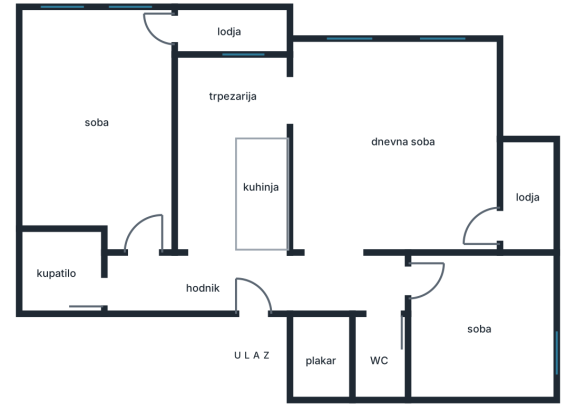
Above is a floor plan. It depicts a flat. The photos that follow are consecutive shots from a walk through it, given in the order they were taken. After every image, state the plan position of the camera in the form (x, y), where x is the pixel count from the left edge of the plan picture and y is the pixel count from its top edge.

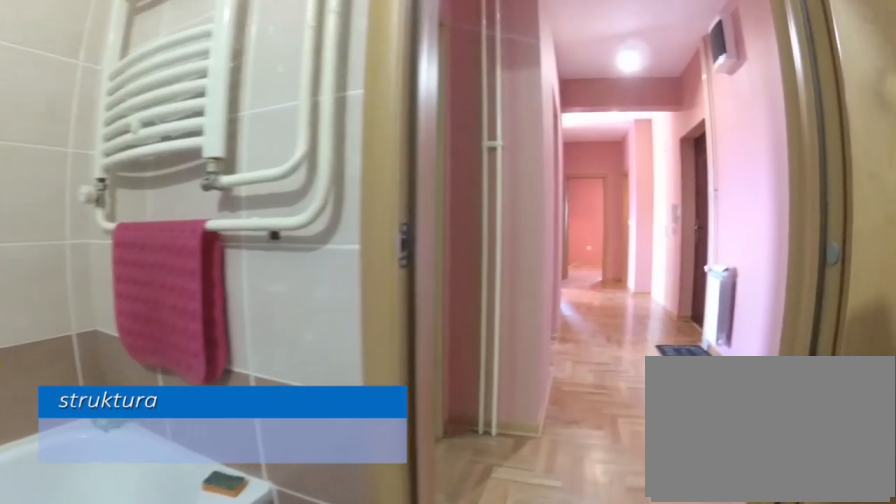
(28, 286)
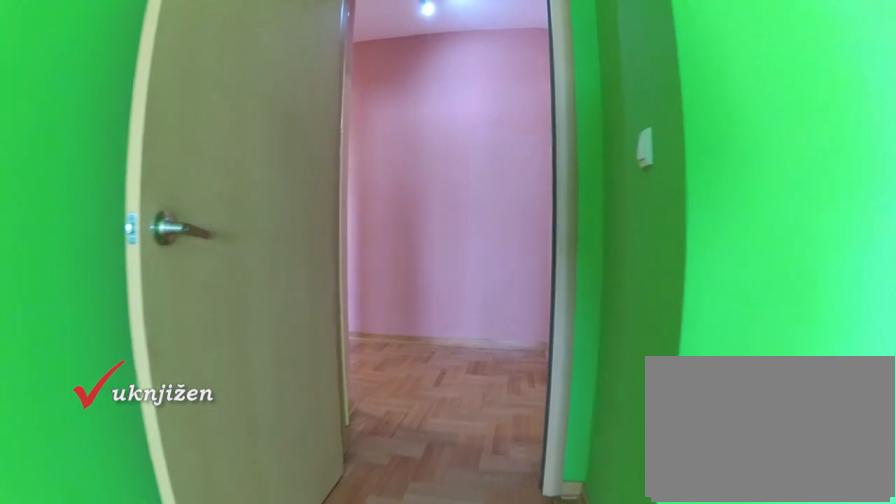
(137, 198)
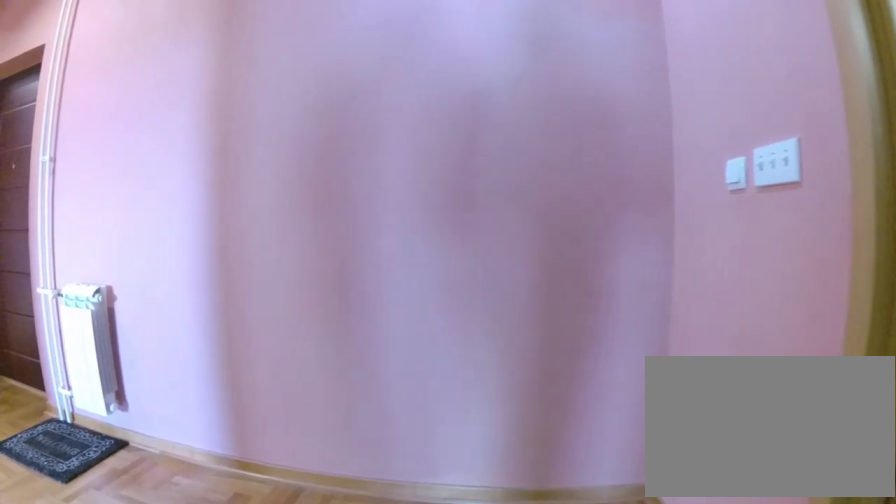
(141, 252)
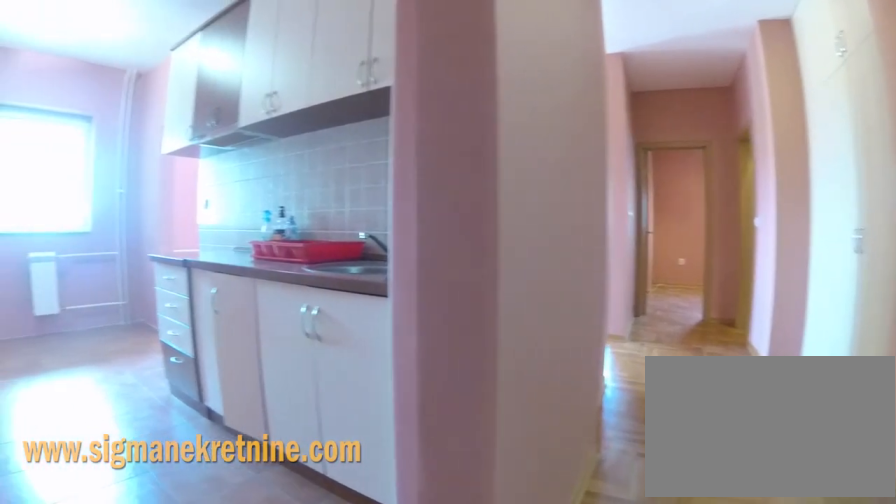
(200, 286)
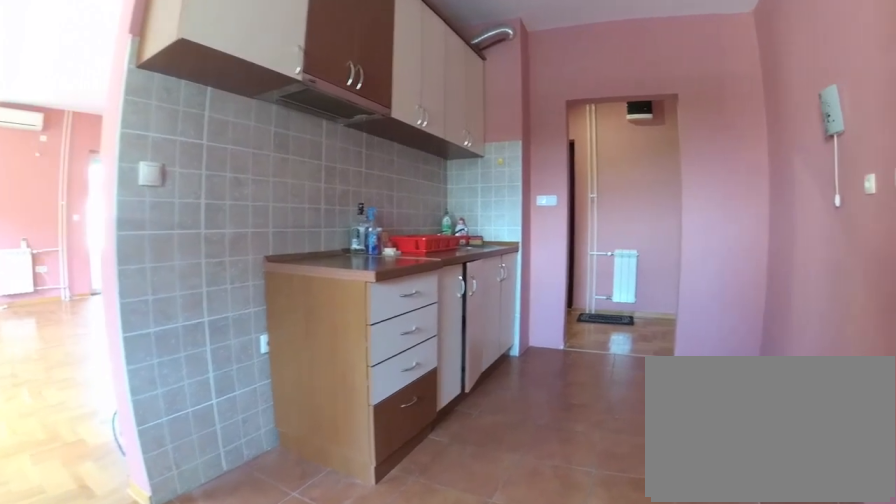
(202, 107)
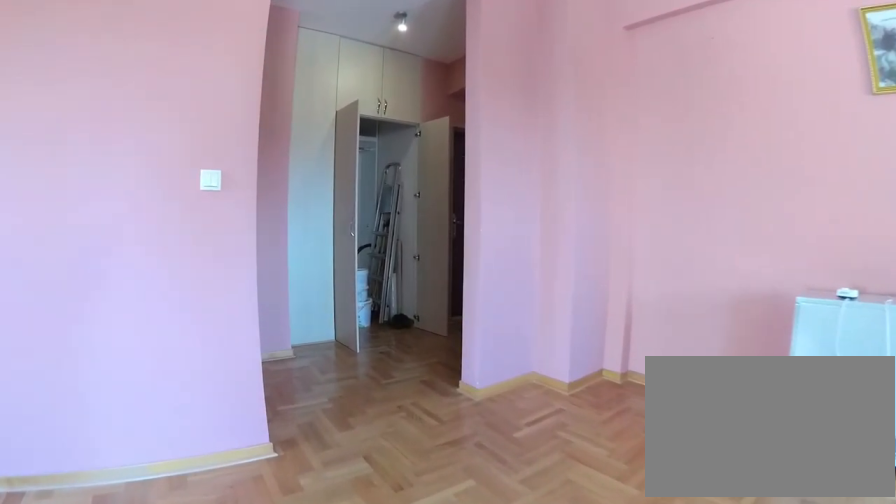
(367, 176)
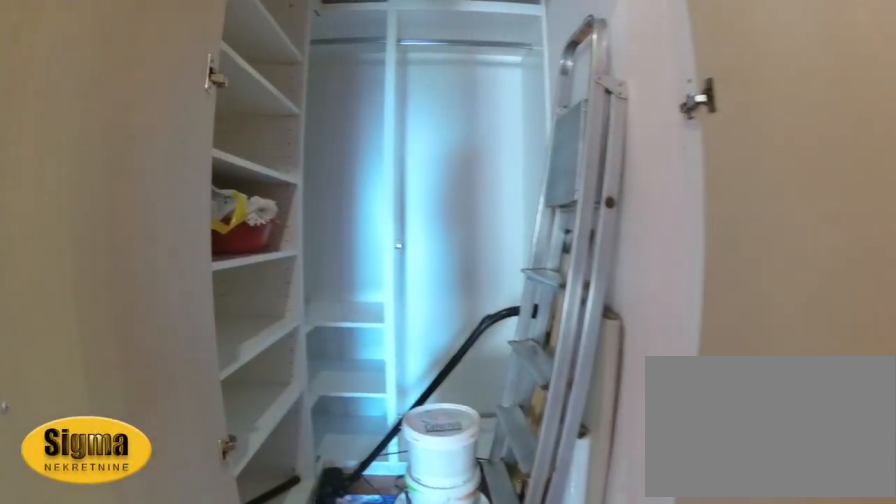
(332, 270)
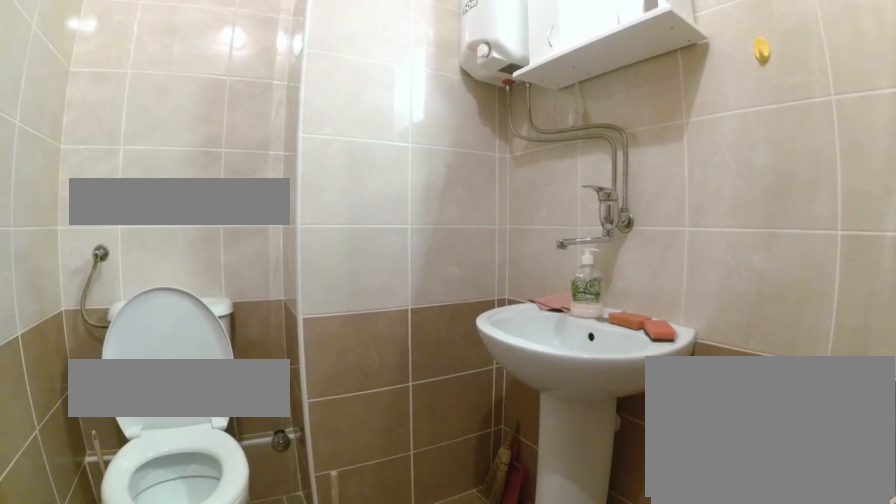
(377, 307)
